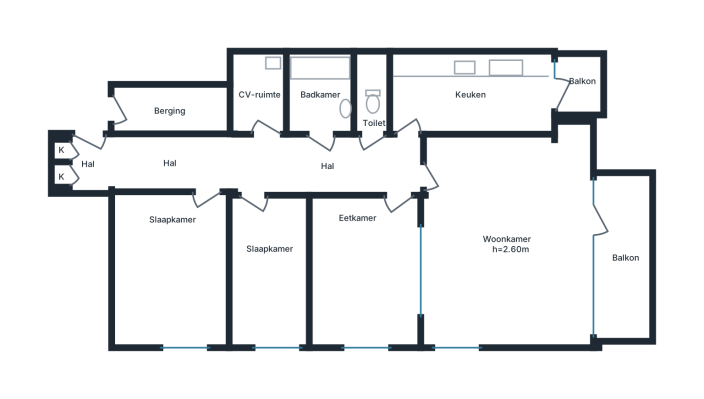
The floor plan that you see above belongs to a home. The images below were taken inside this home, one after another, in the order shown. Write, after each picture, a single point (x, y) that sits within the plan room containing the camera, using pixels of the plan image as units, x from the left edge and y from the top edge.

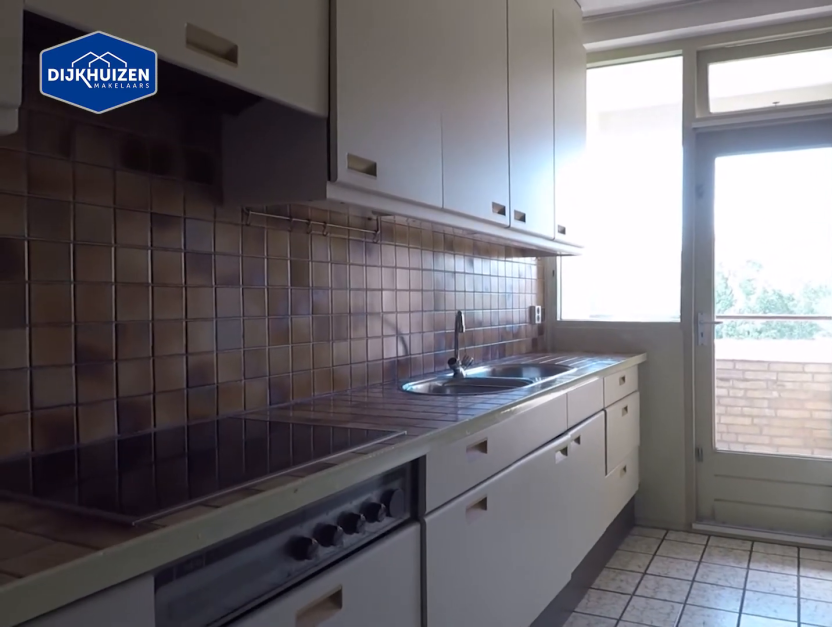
(471, 93)
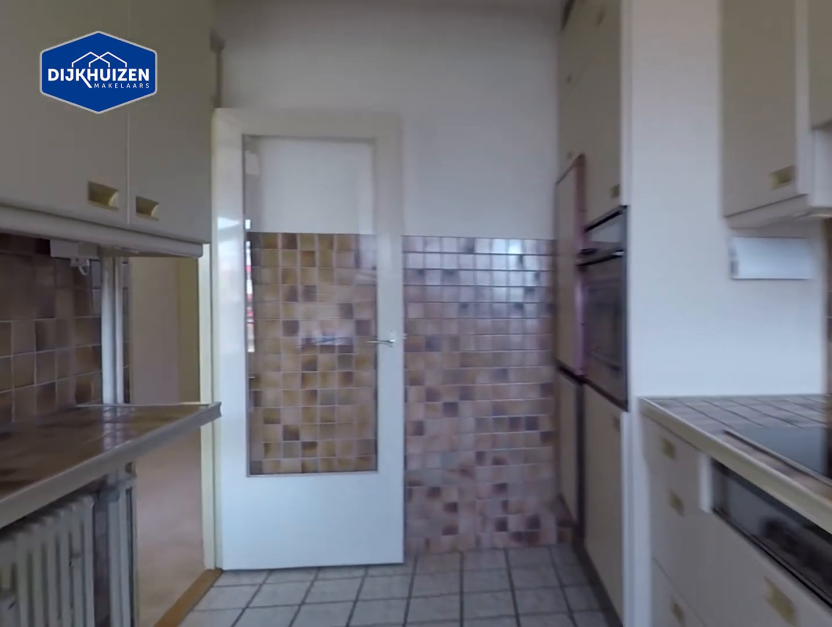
(471, 93)
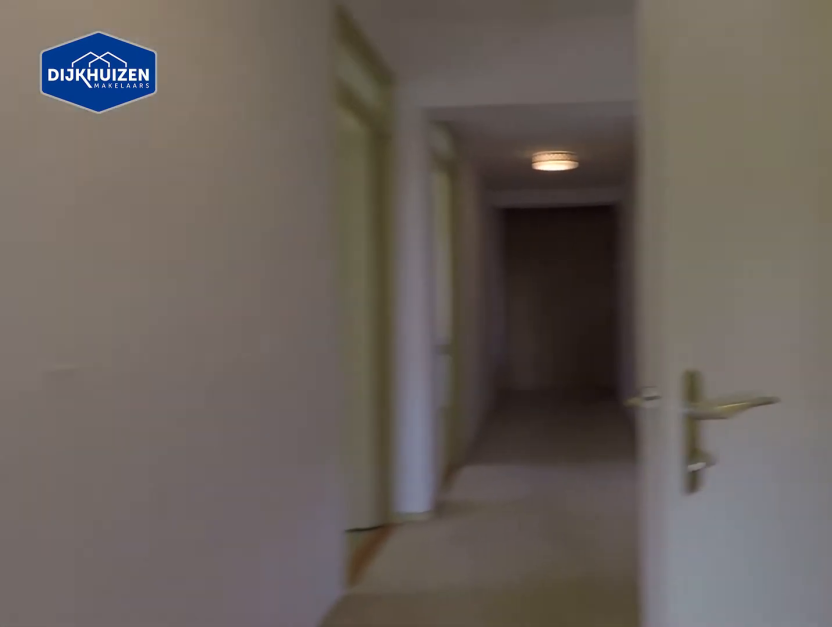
(254, 164)
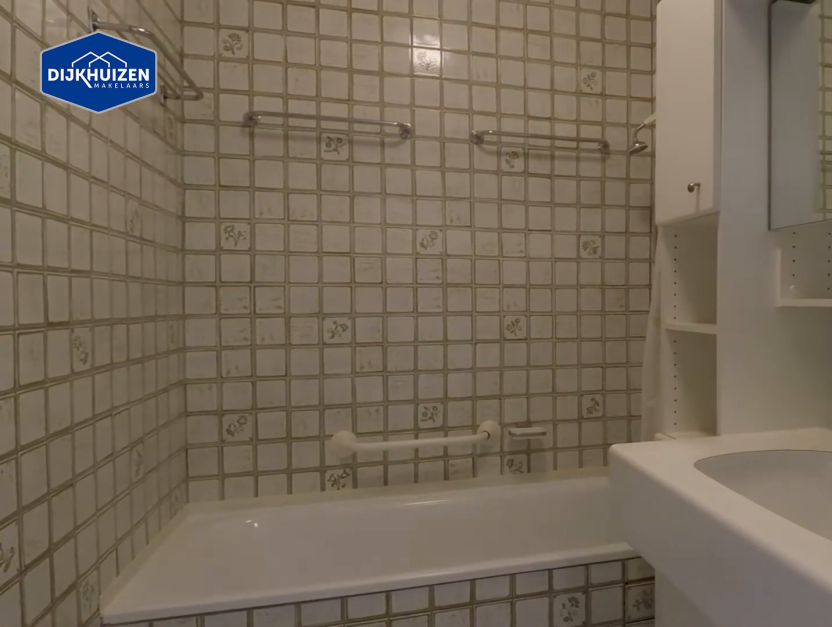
(321, 92)
